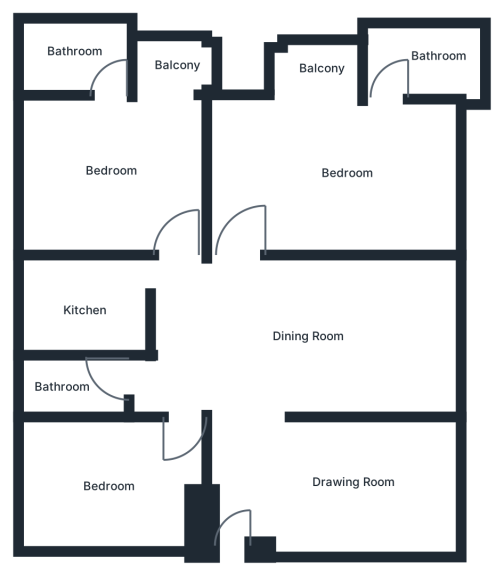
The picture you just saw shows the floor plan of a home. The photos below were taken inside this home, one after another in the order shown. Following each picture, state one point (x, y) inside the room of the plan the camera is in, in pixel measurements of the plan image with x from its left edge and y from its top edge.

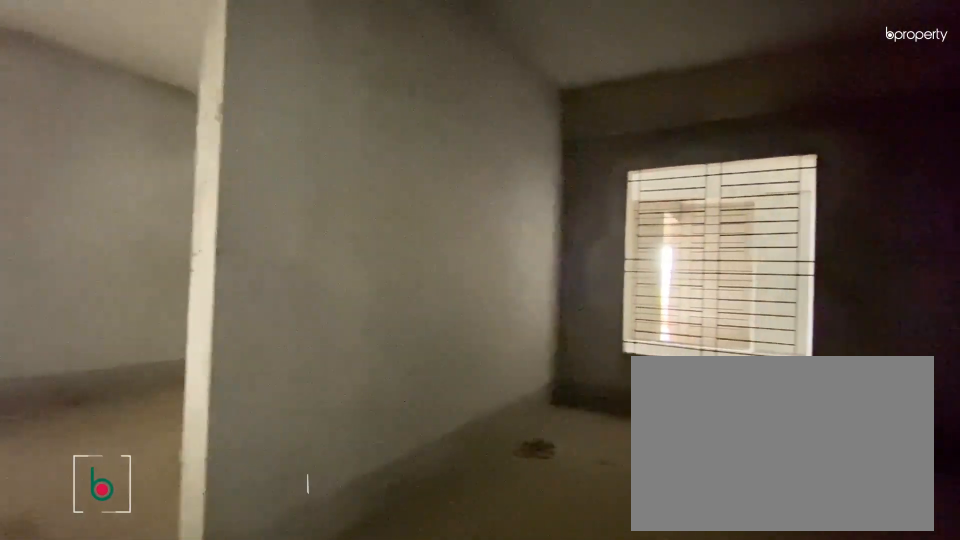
(341, 488)
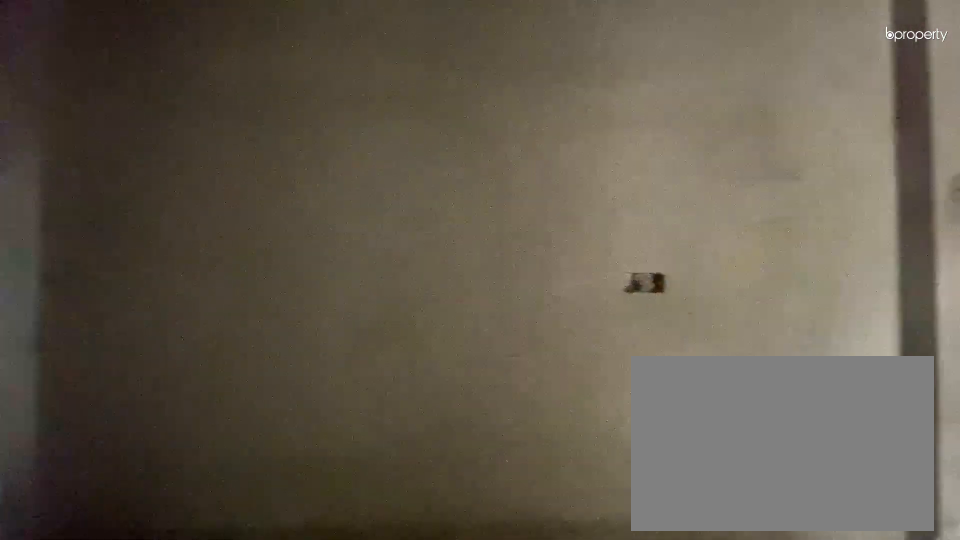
(341, 488)
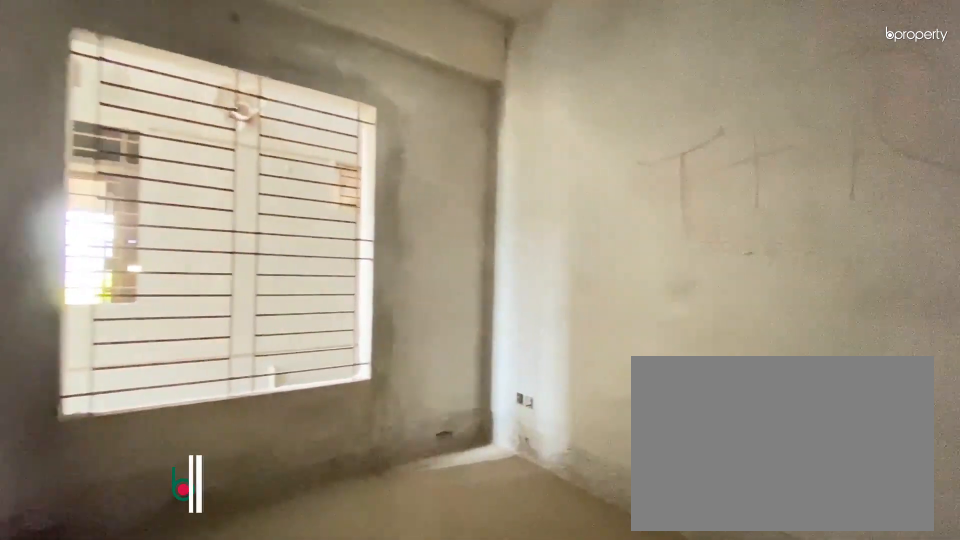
(266, 329)
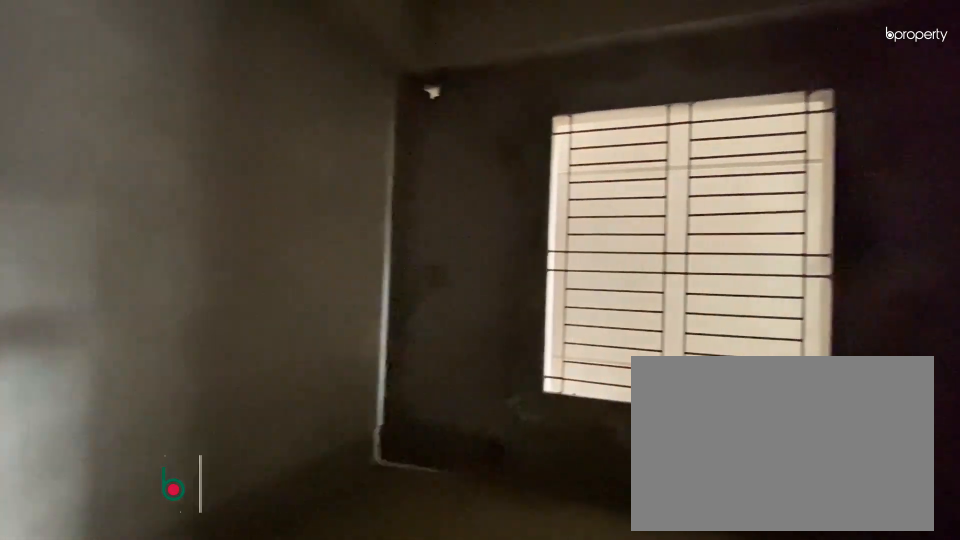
(136, 466)
